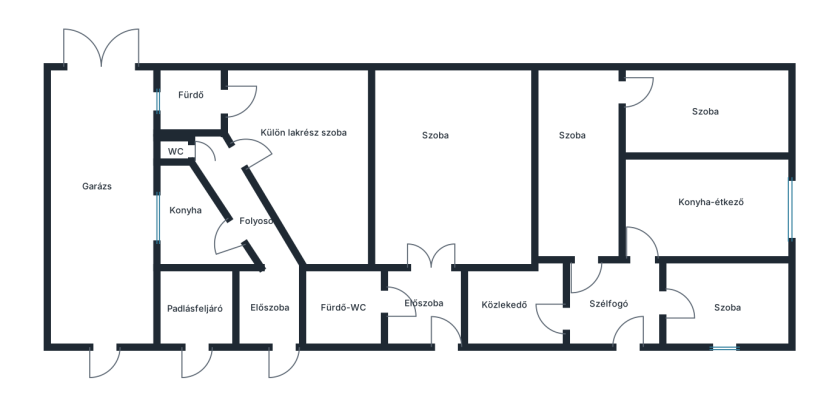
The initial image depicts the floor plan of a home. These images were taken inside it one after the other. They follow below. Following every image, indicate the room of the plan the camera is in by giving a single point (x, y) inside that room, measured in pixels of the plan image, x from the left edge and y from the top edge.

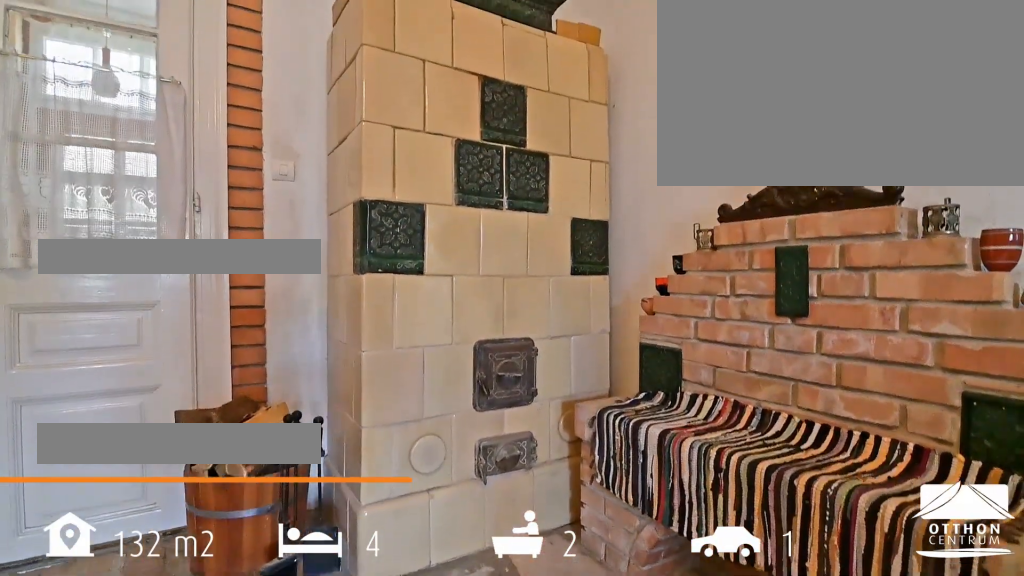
(446, 190)
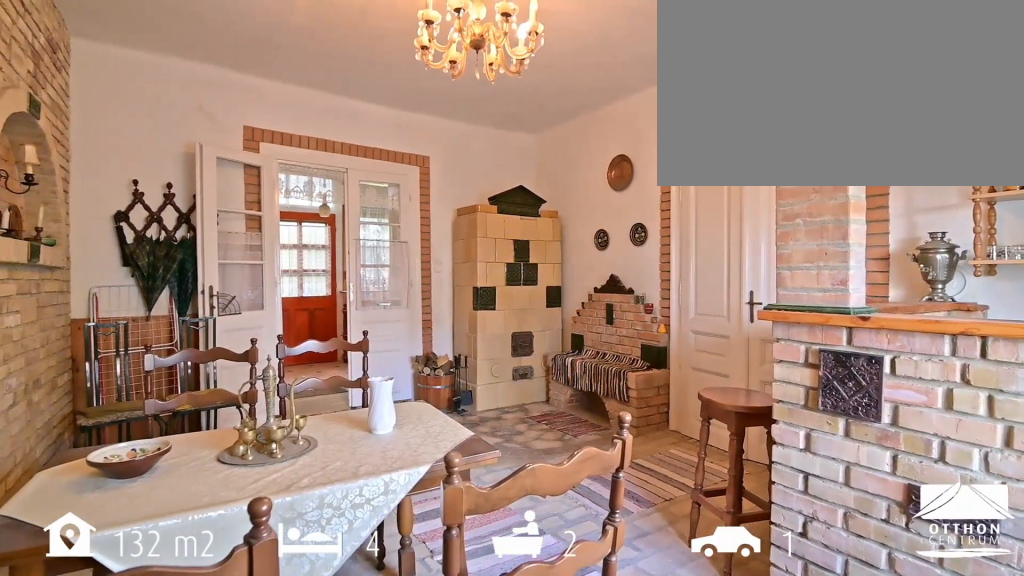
(446, 189)
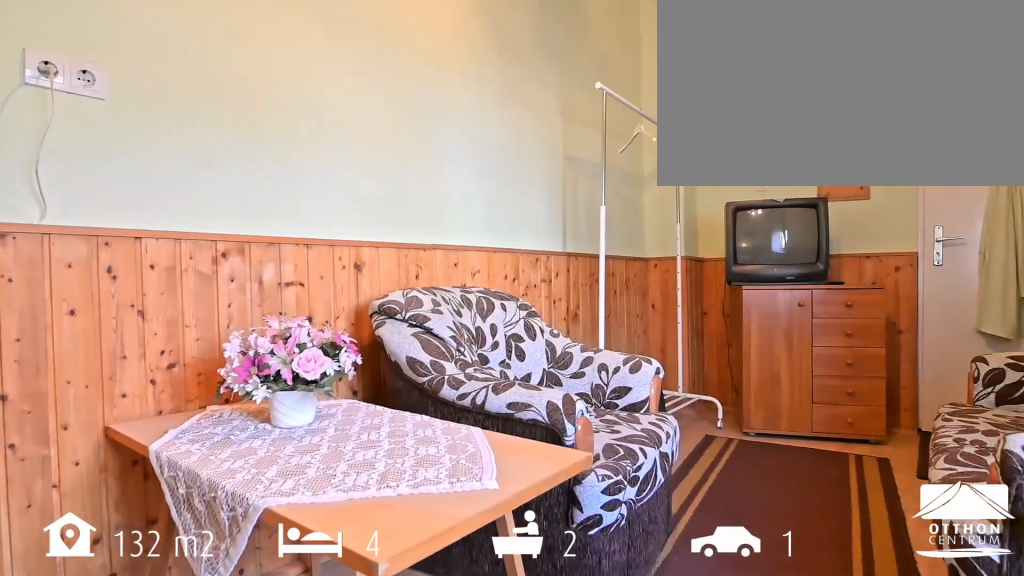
(706, 138)
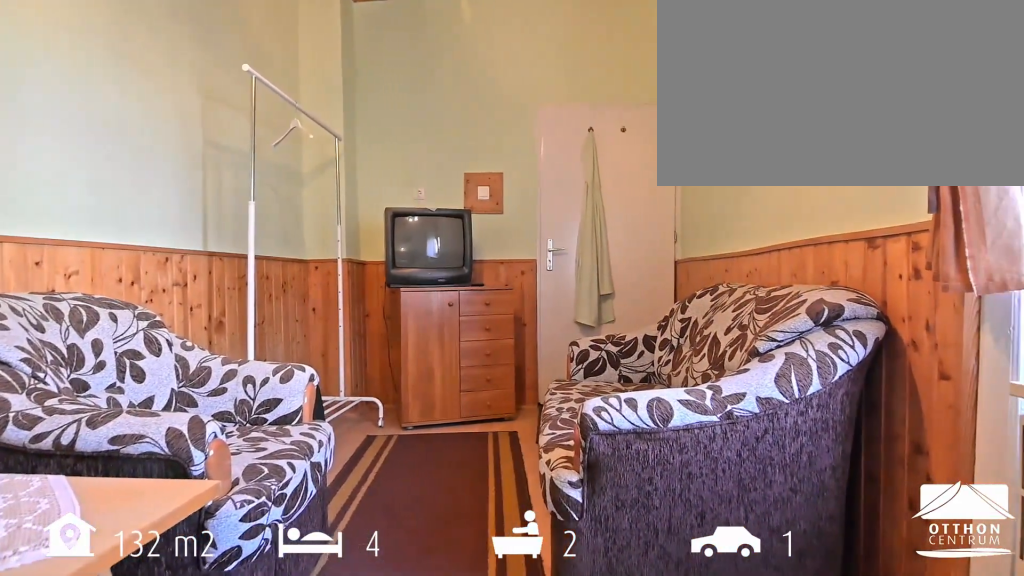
(706, 138)
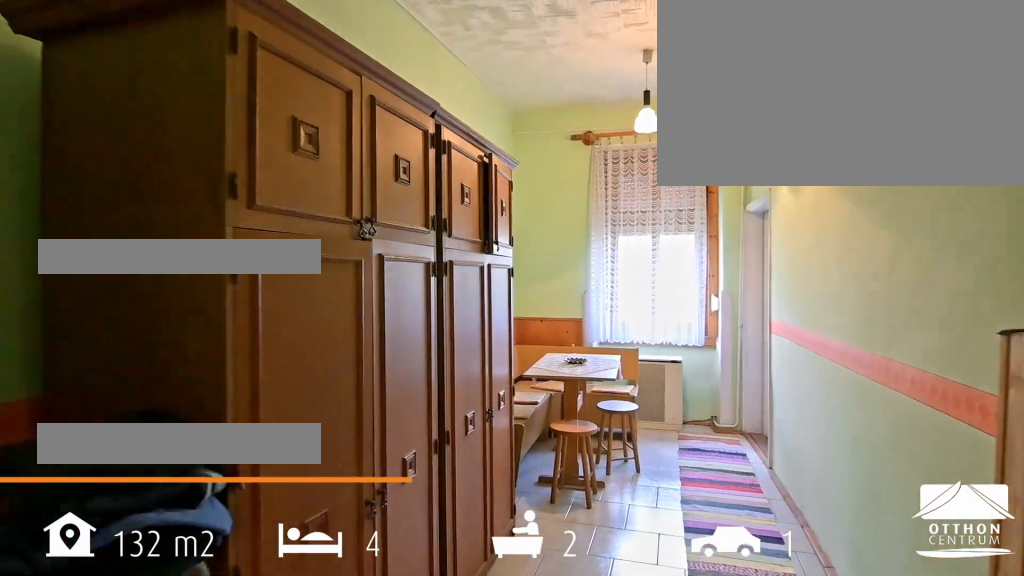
(575, 172)
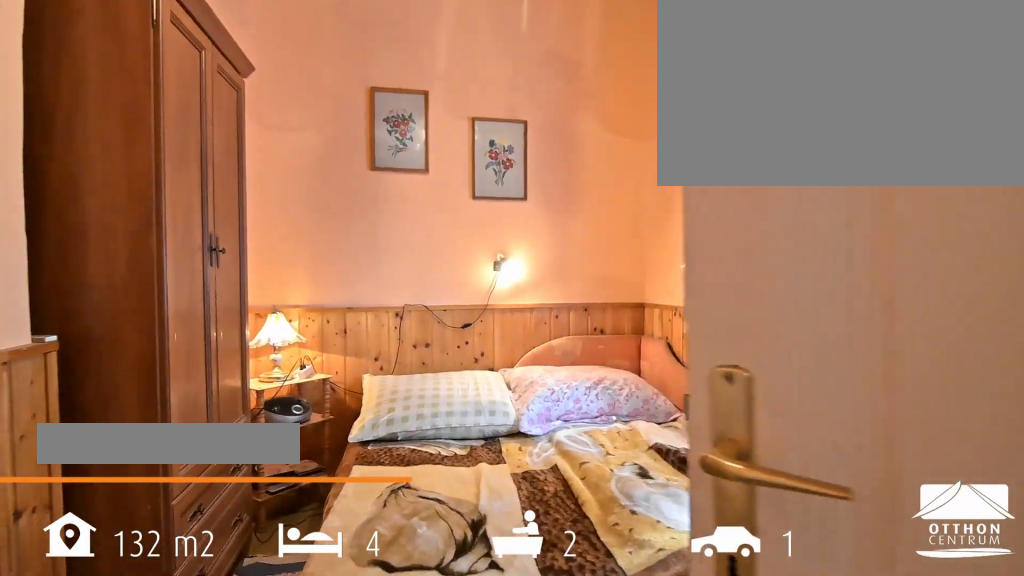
(727, 290)
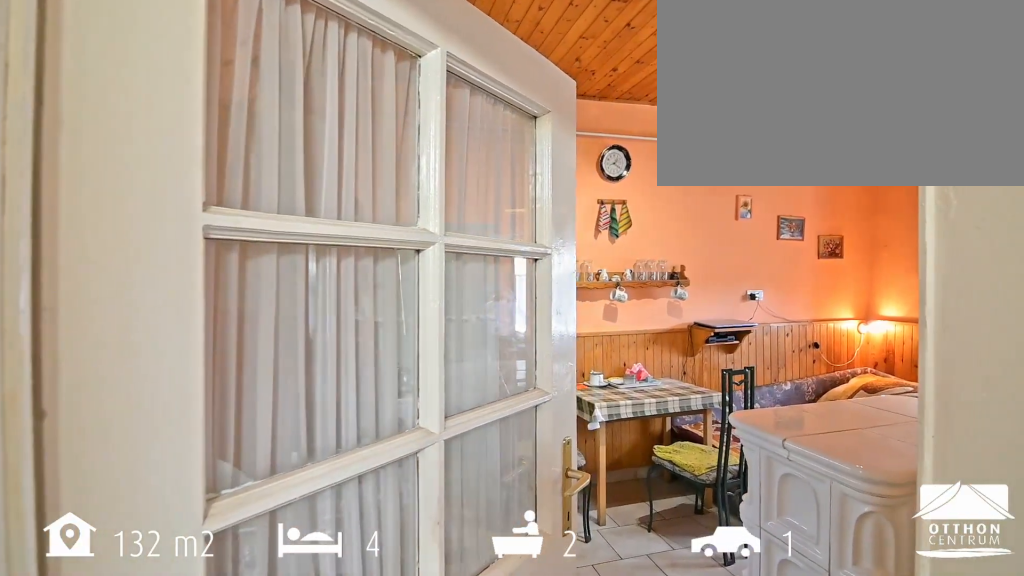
(713, 231)
